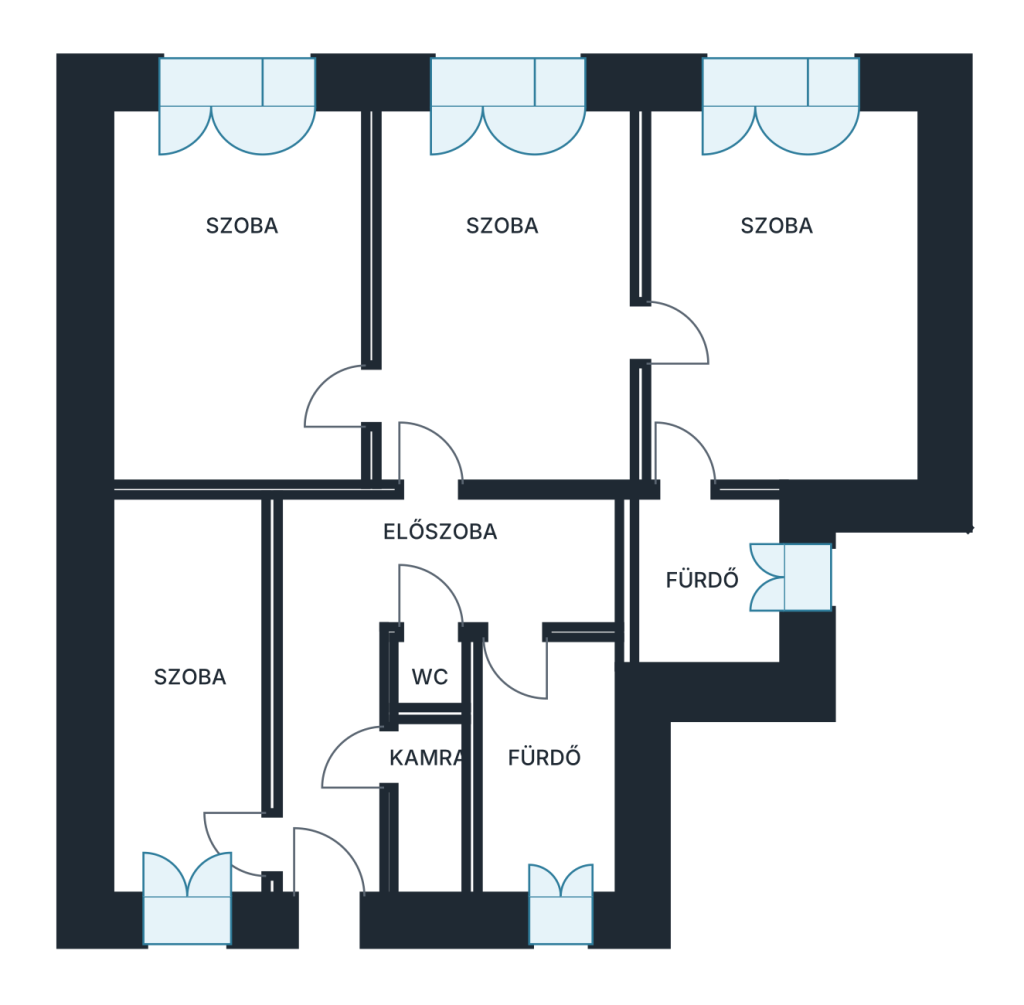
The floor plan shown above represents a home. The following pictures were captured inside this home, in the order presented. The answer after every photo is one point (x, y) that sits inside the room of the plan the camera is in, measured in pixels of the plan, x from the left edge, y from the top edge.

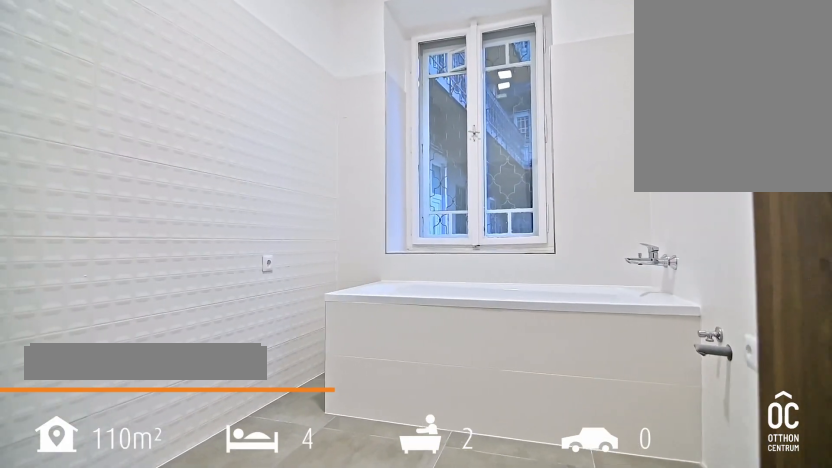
(538, 770)
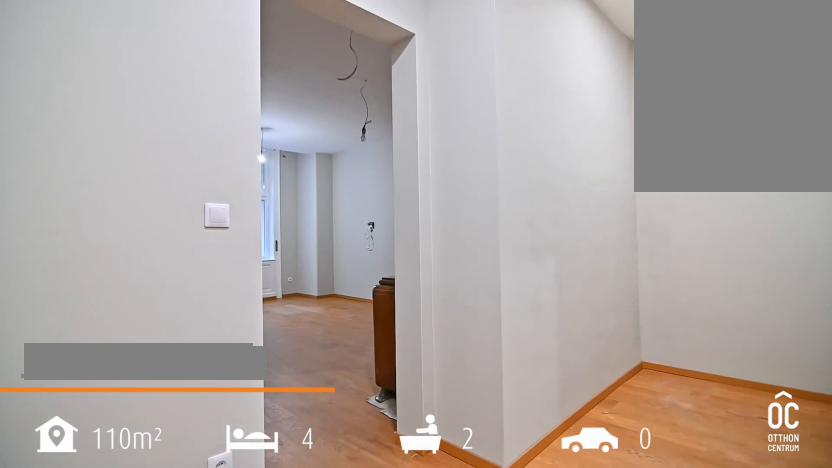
(339, 568)
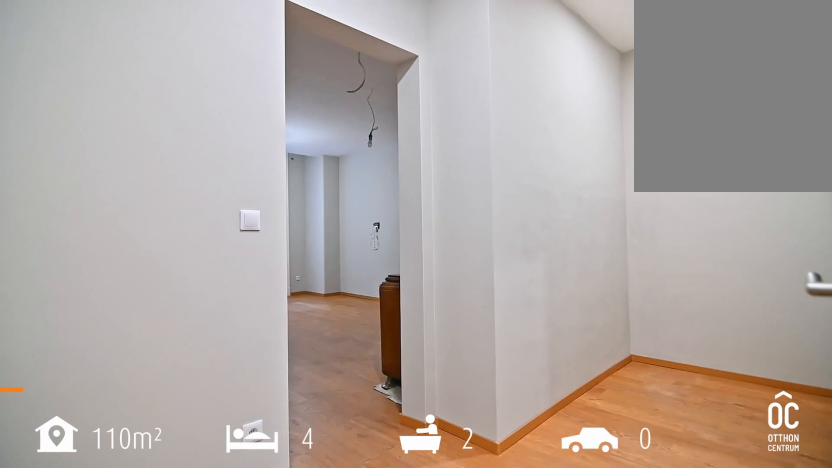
(339, 568)
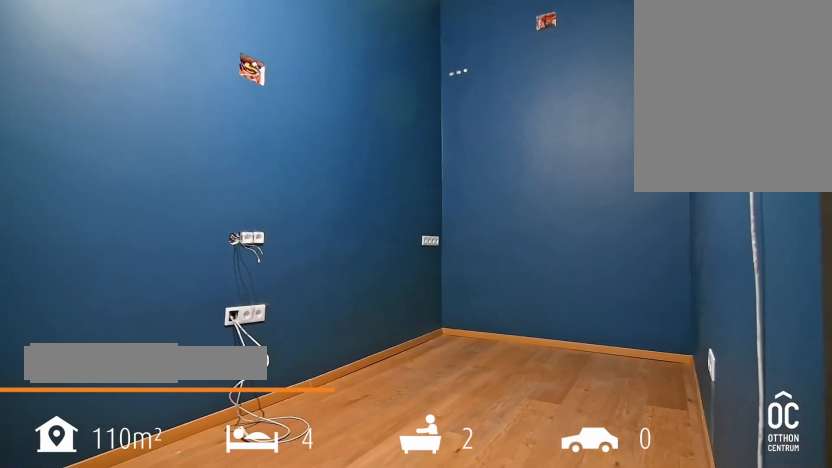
(185, 701)
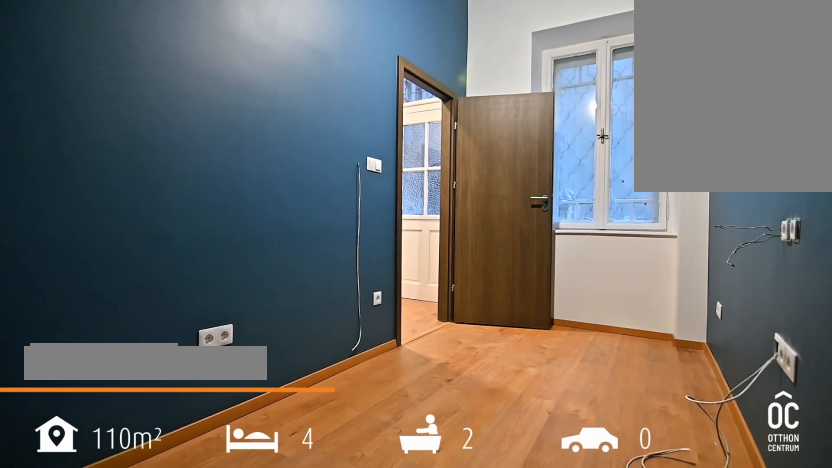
(186, 701)
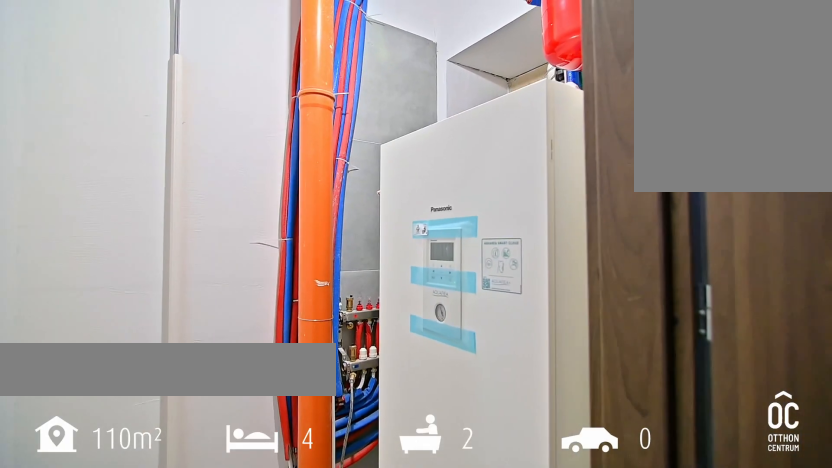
(431, 795)
